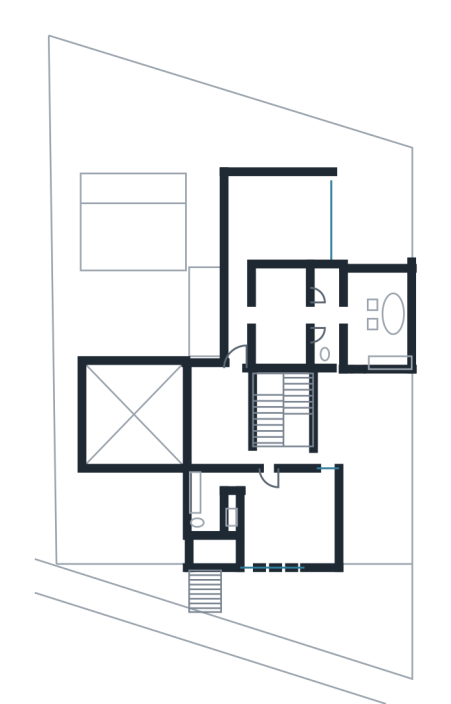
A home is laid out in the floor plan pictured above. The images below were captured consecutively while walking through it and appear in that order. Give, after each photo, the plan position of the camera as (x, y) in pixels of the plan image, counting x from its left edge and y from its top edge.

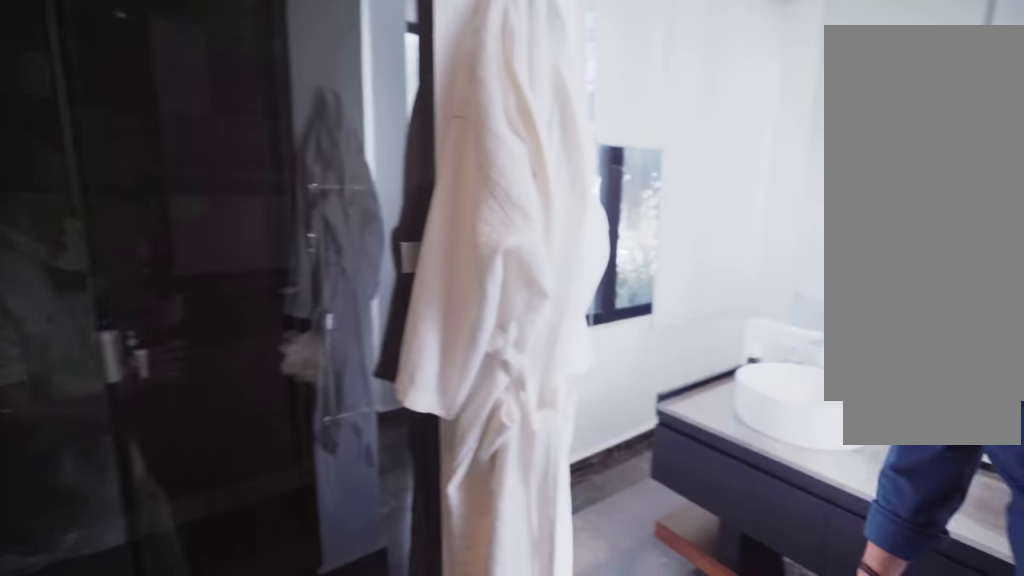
(331, 311)
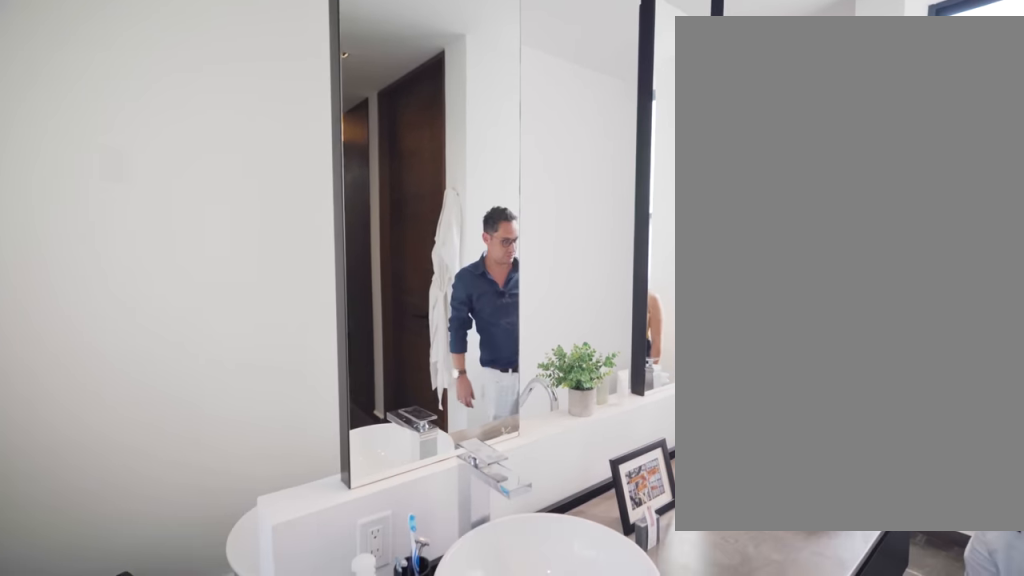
(352, 303)
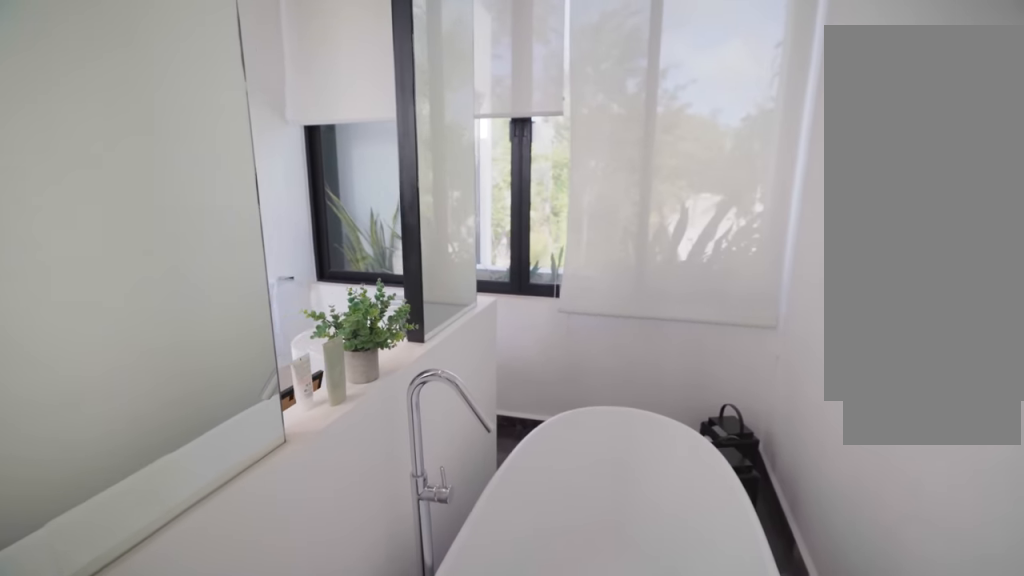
(394, 337)
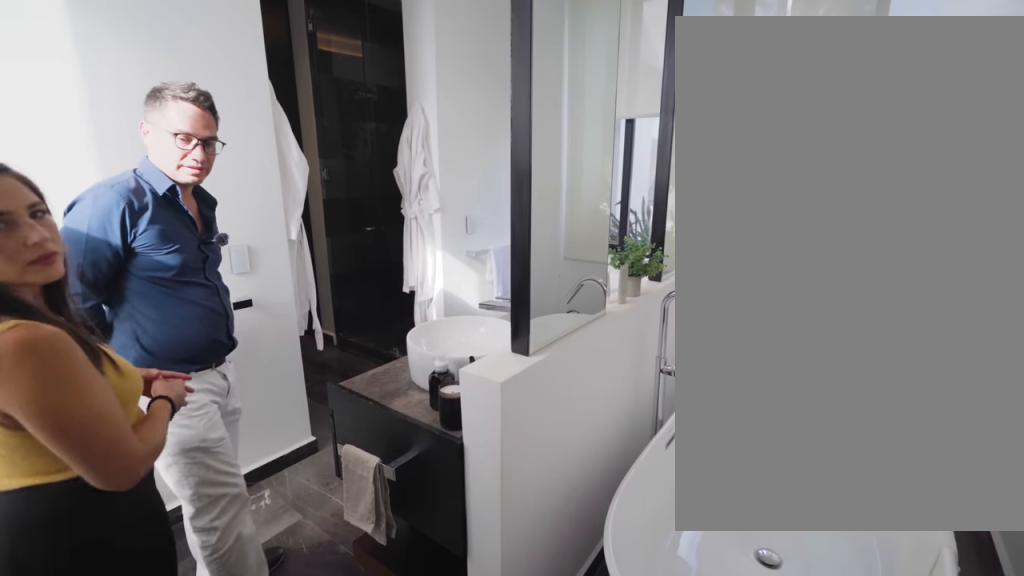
(389, 338)
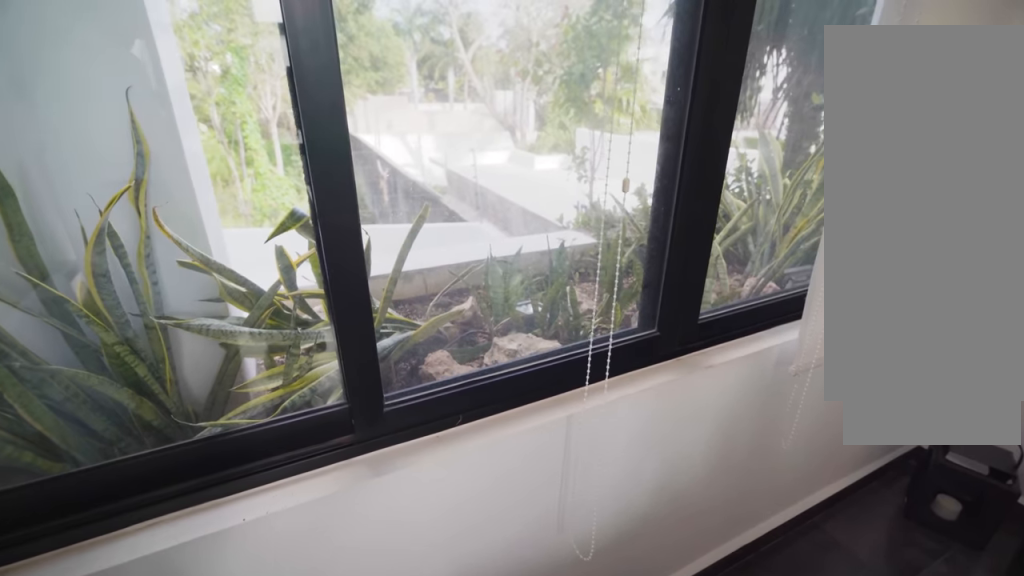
(357, 287)
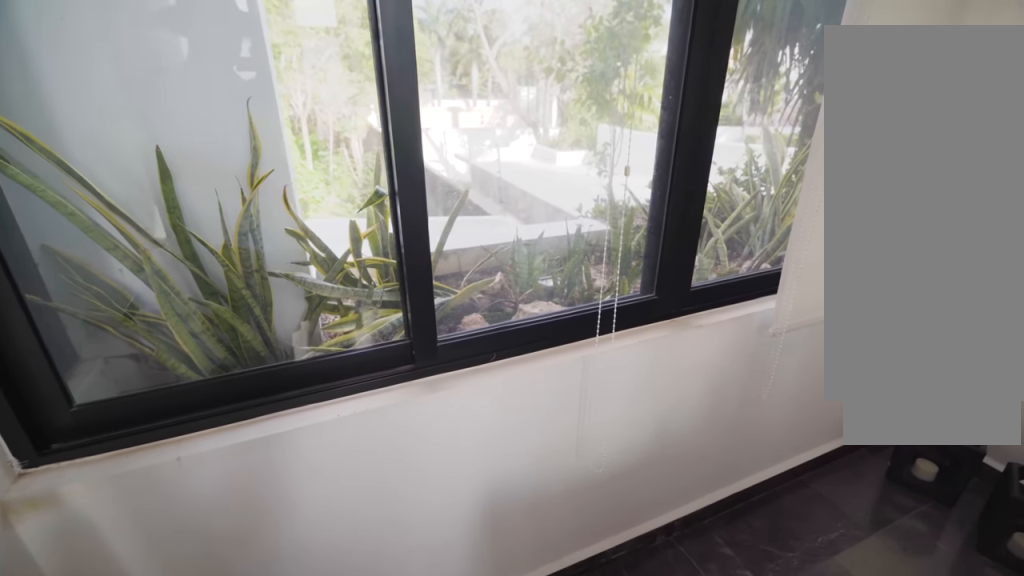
(357, 287)
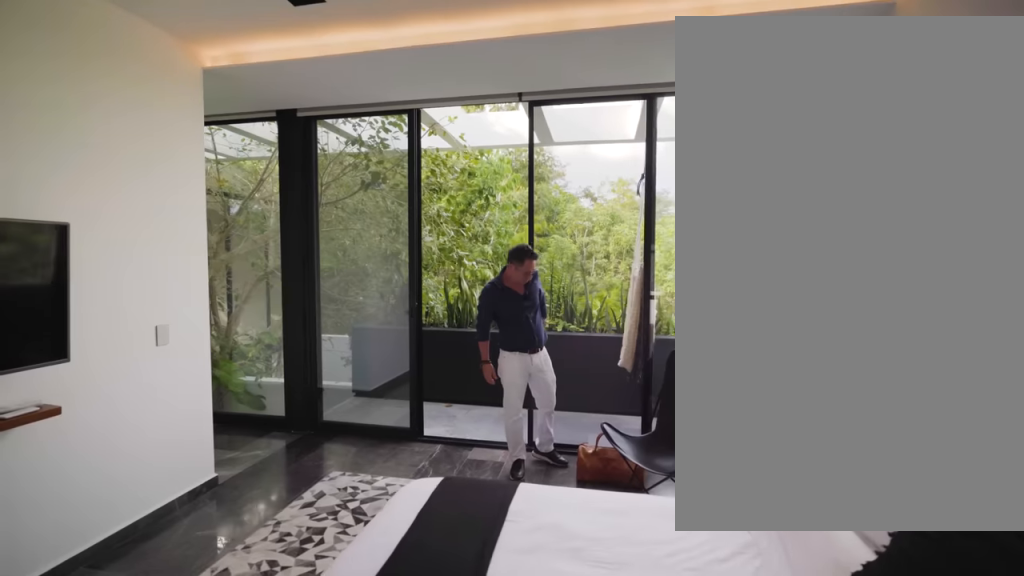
(321, 213)
